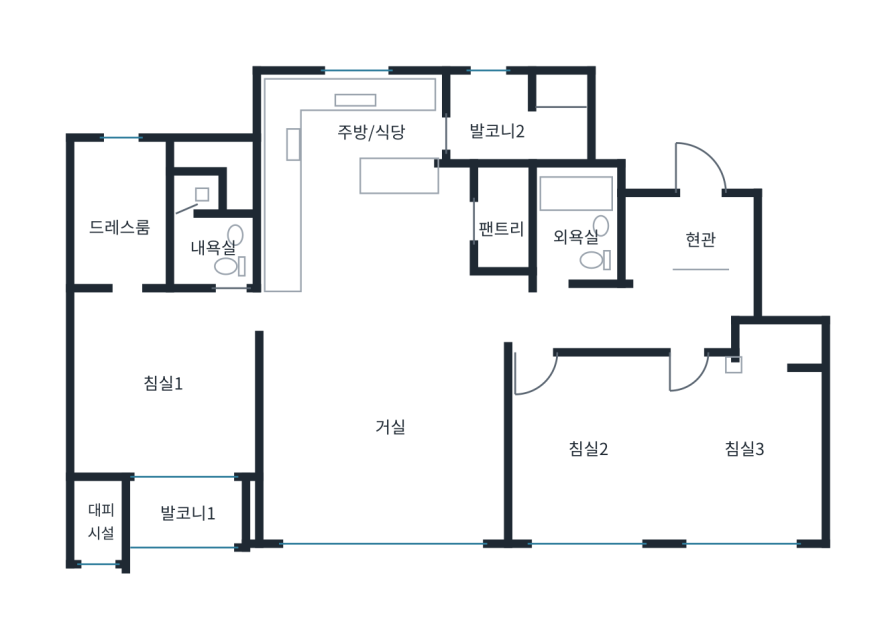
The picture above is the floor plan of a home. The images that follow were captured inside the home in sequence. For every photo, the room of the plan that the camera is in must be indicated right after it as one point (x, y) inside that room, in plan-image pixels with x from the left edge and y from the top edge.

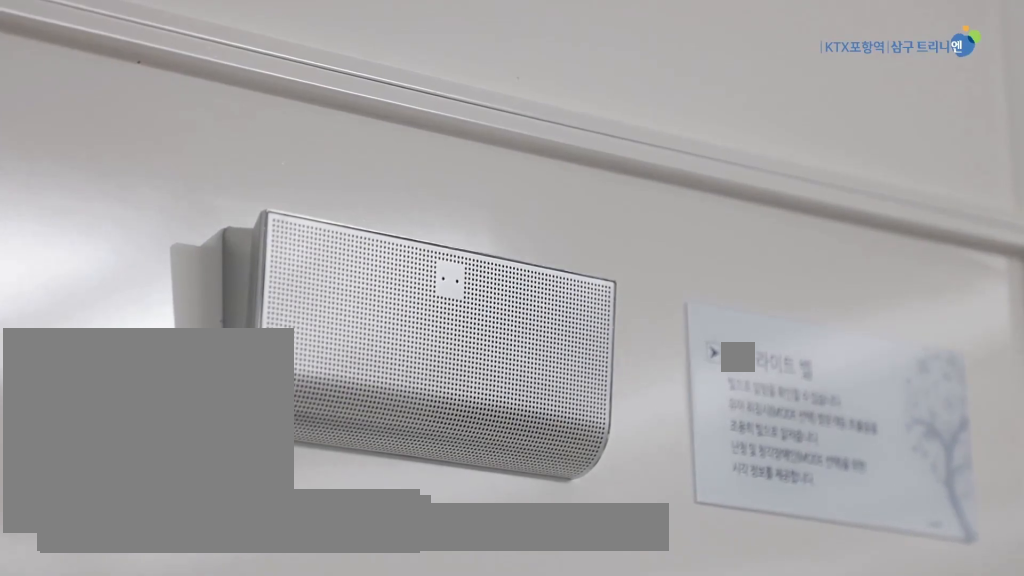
(384, 442)
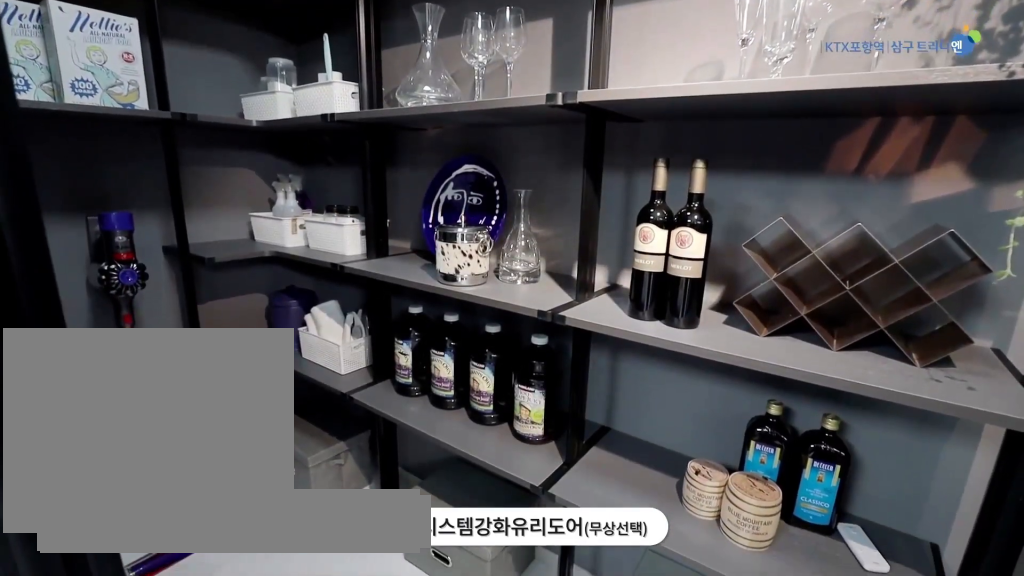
(502, 226)
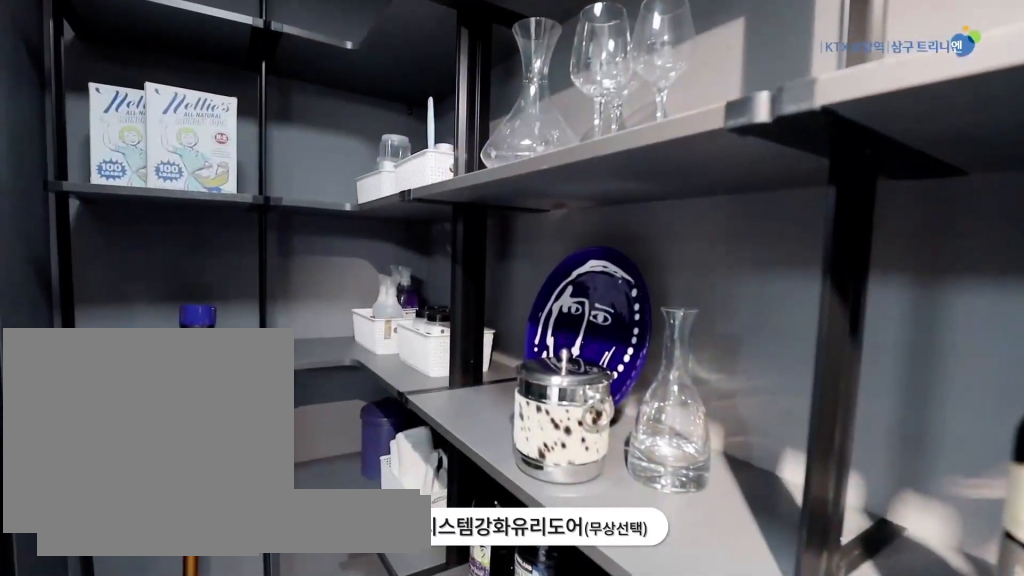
(502, 226)
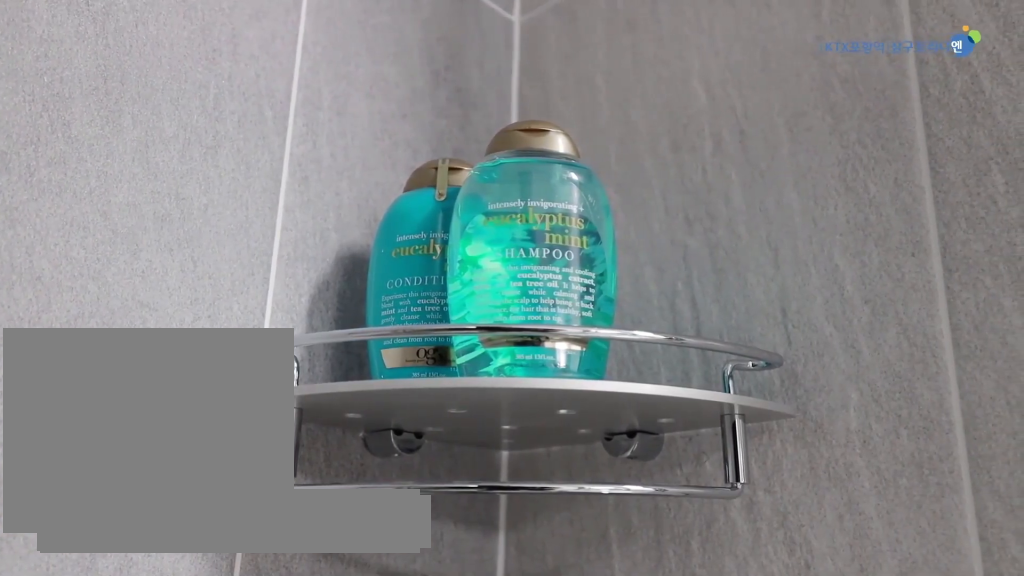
(206, 231)
